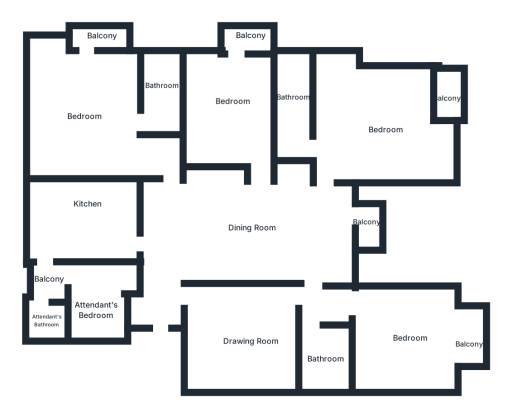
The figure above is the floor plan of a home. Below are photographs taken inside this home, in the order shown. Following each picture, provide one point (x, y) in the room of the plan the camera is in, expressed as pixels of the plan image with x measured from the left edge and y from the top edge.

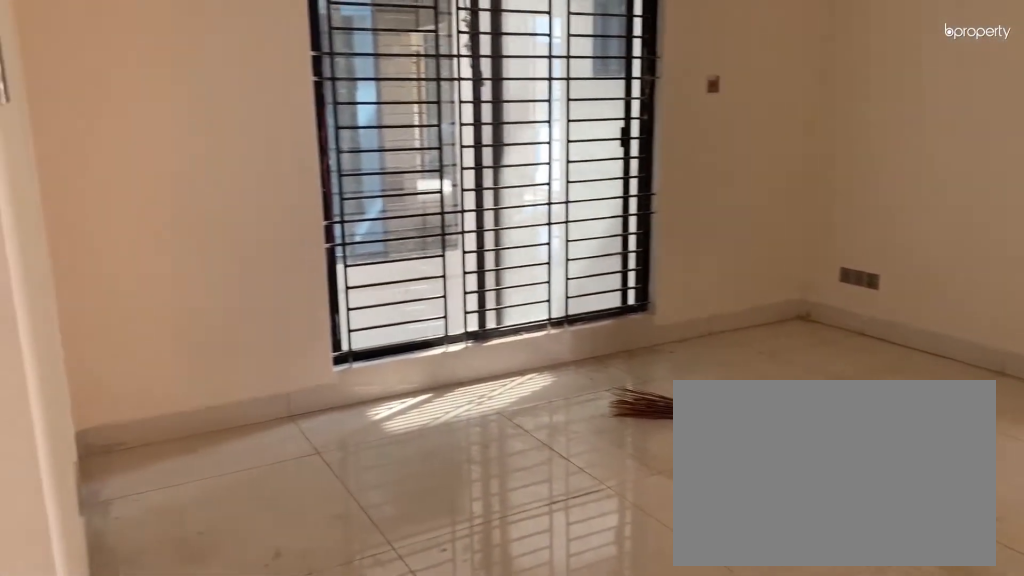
(252, 340)
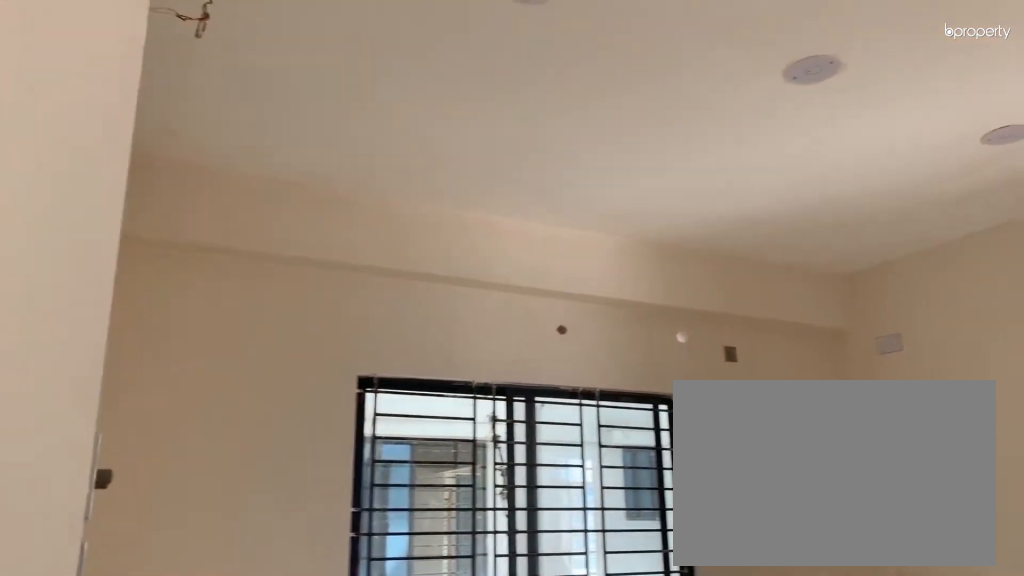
(252, 340)
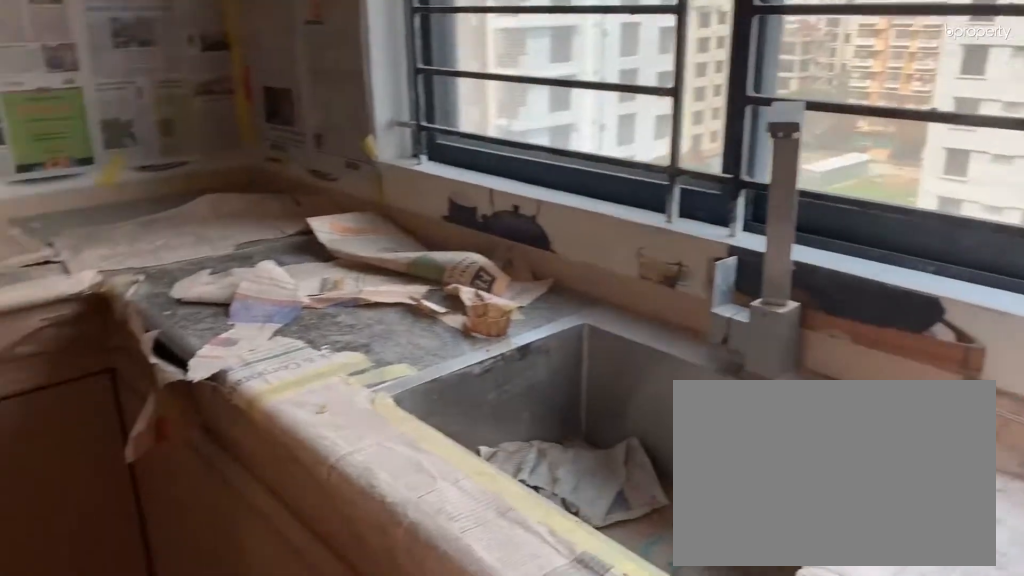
(84, 215)
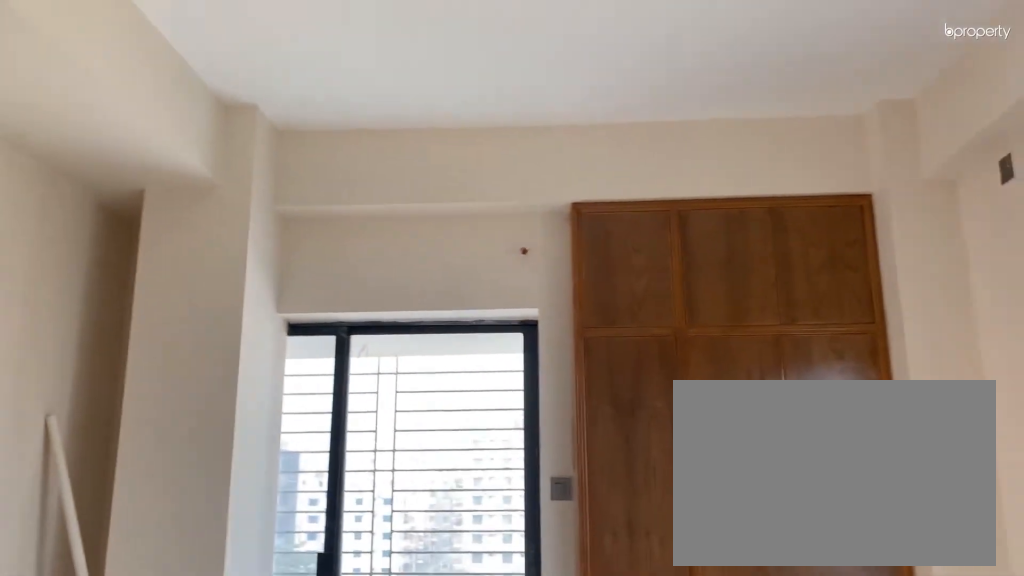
(89, 117)
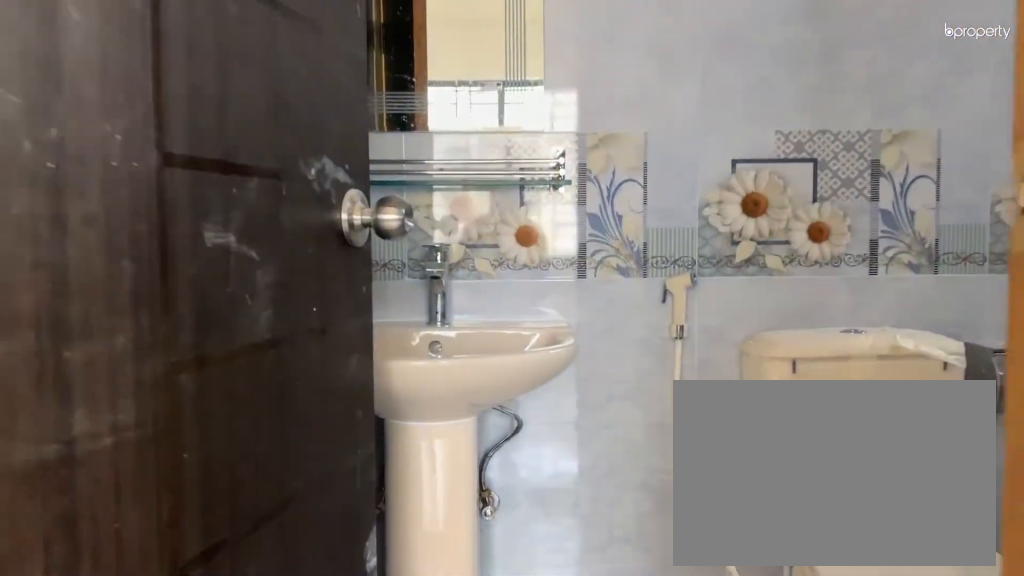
(156, 101)
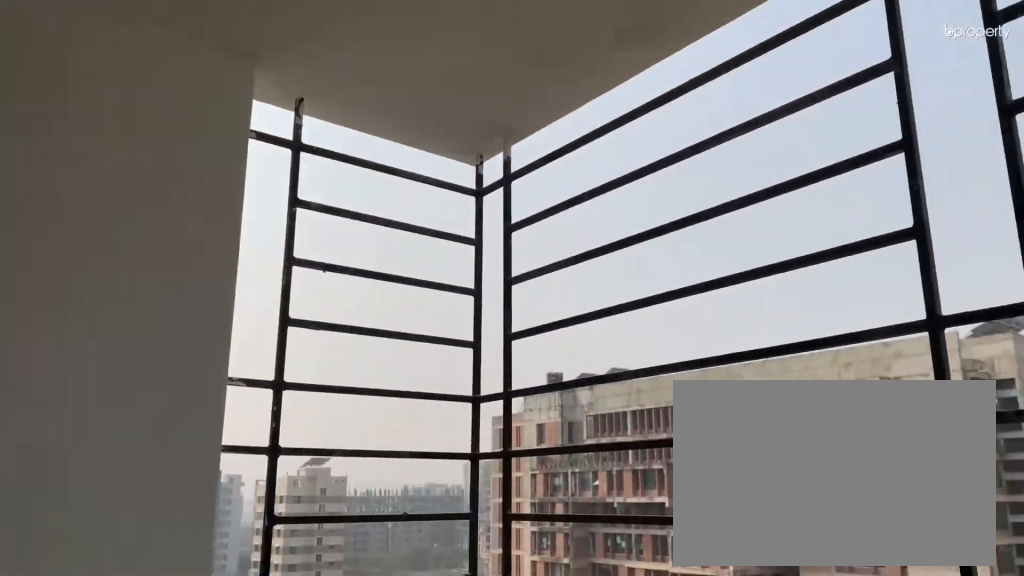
(98, 41)
